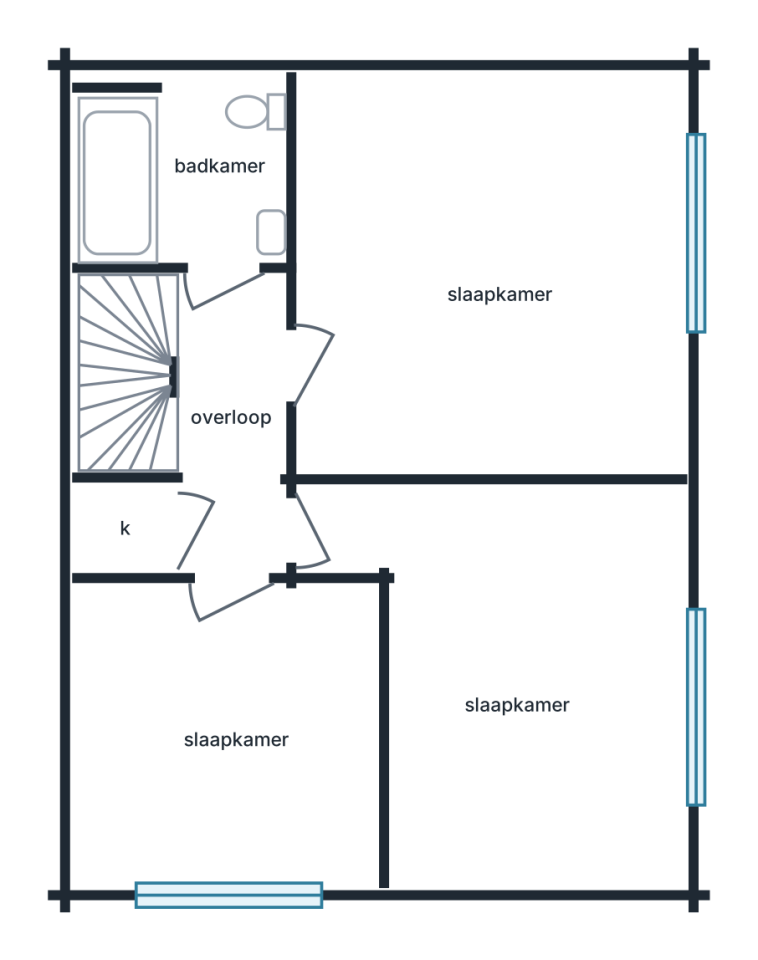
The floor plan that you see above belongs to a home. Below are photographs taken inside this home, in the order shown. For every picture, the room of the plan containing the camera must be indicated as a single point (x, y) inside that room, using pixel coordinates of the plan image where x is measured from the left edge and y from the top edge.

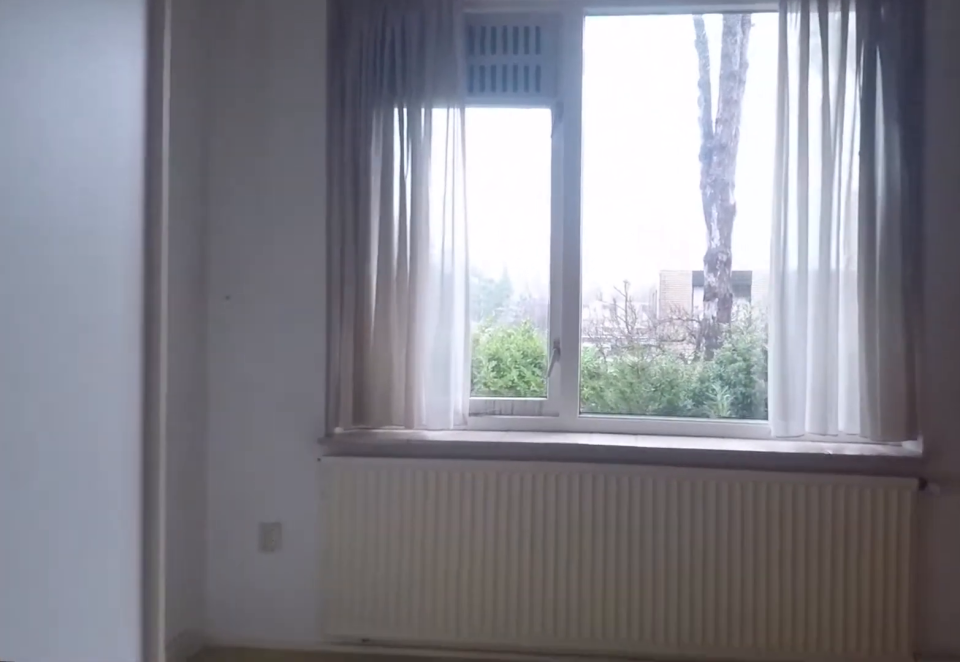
(228, 732)
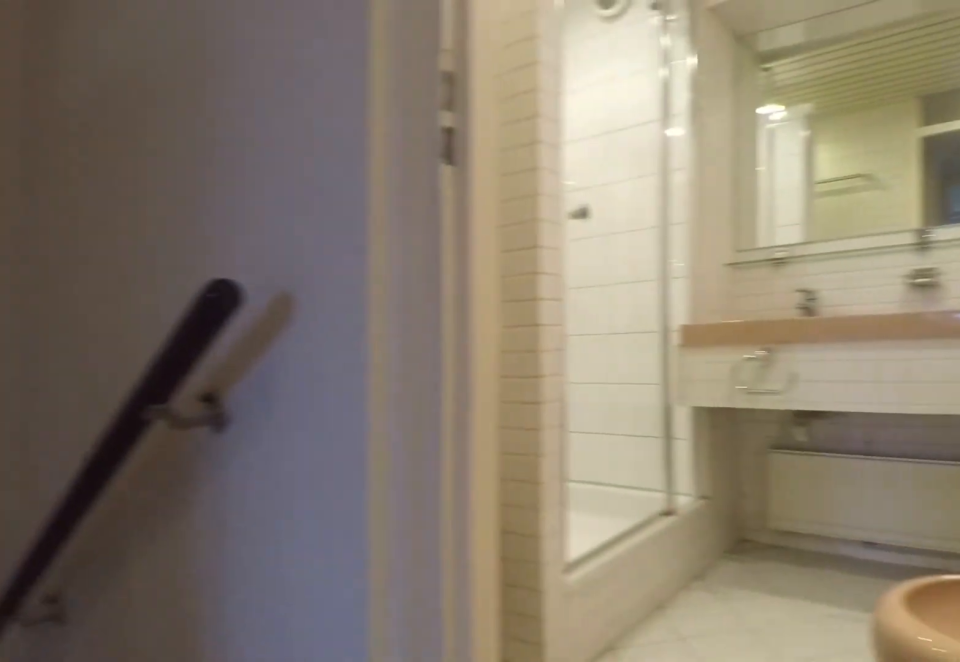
(198, 336)
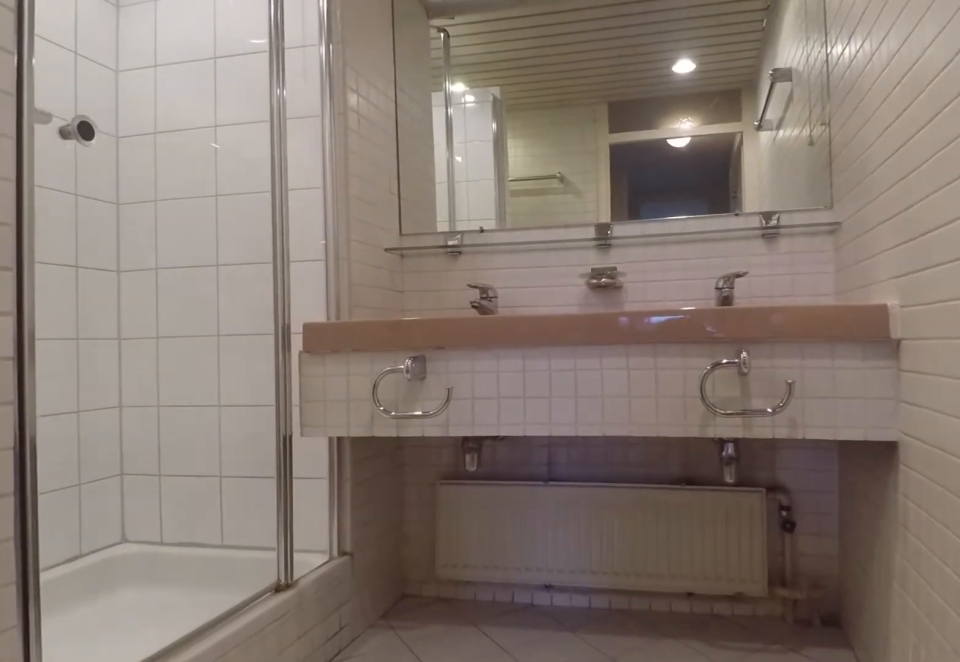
(180, 177)
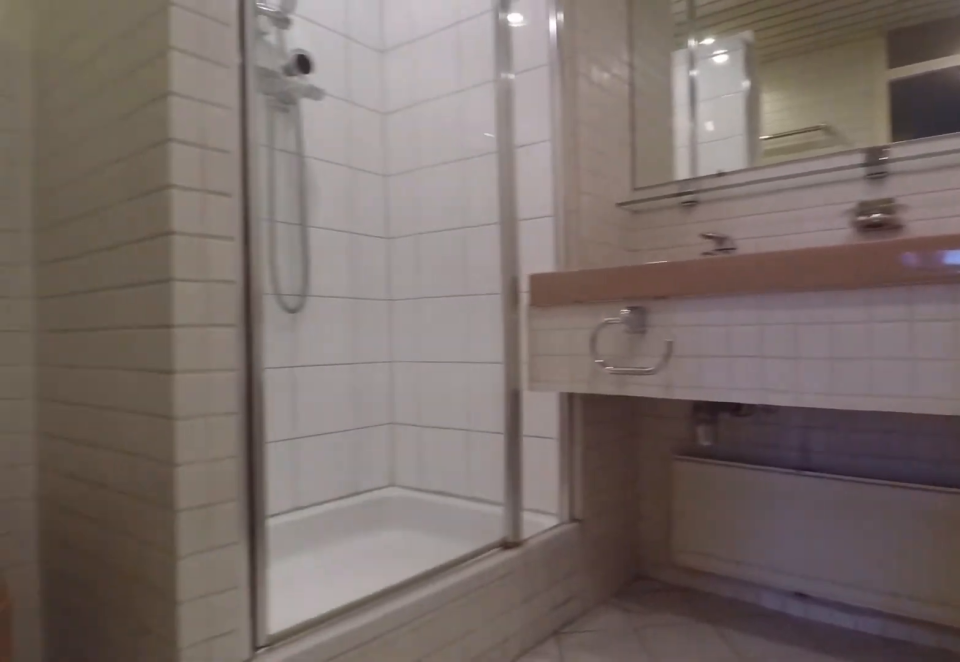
(180, 177)
